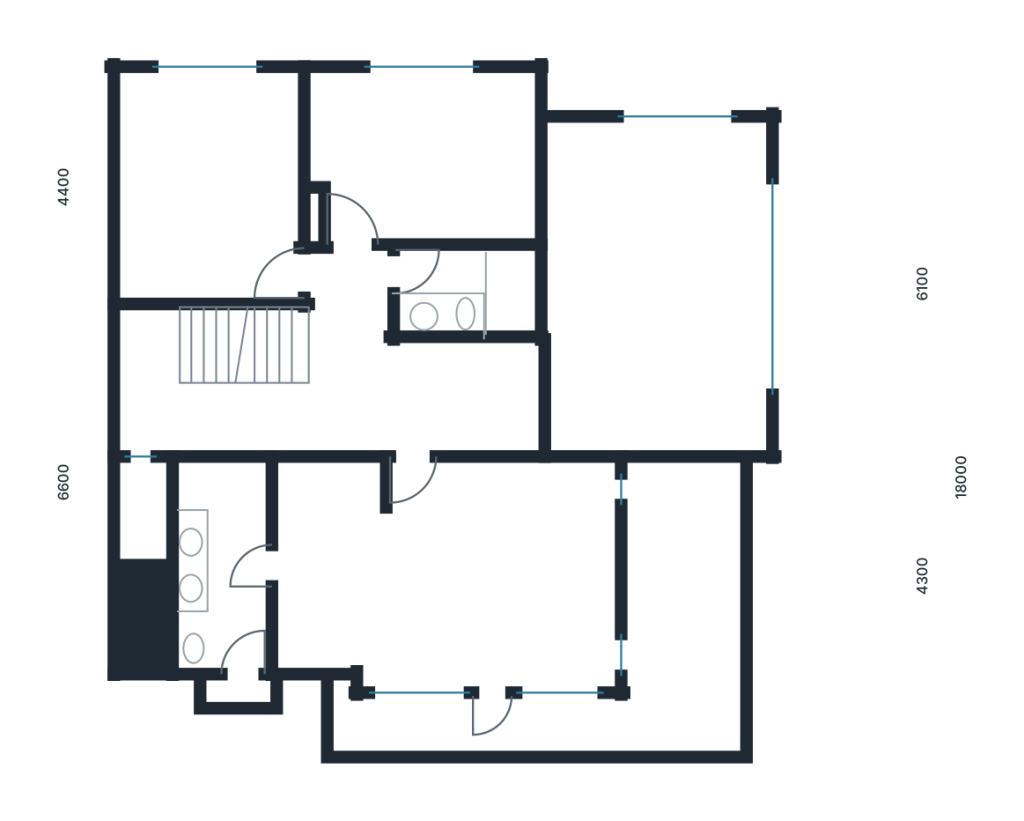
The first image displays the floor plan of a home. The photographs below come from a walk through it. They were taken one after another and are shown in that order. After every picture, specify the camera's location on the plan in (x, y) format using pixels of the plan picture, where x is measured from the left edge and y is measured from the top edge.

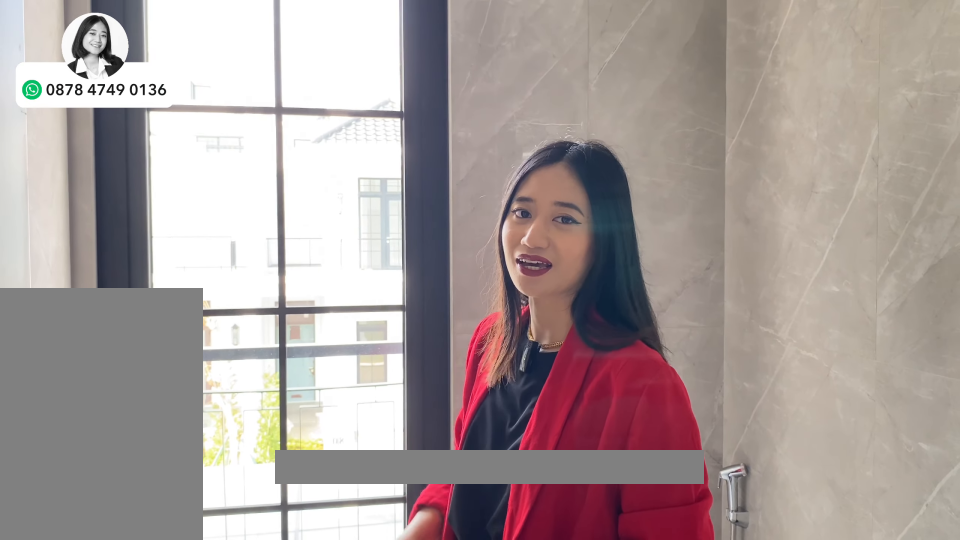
(236, 553)
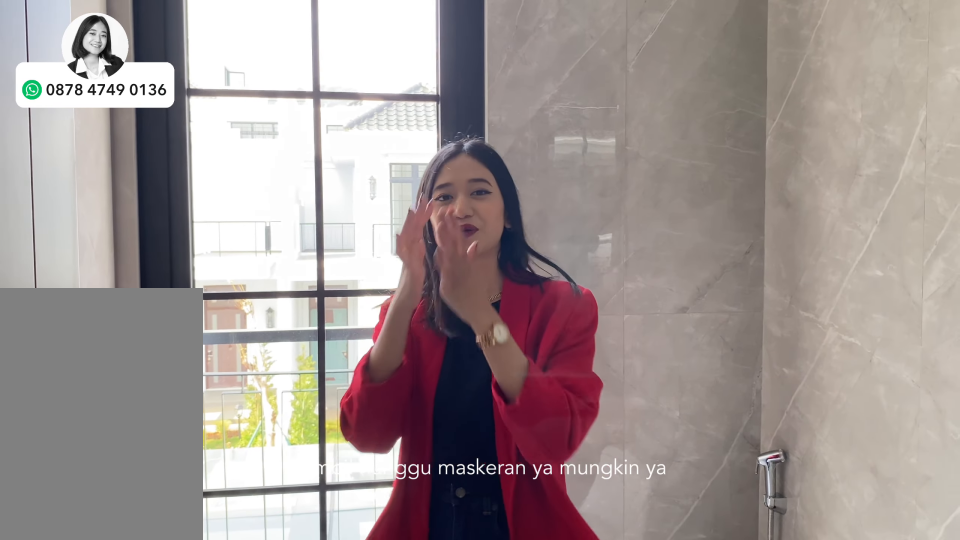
(236, 553)
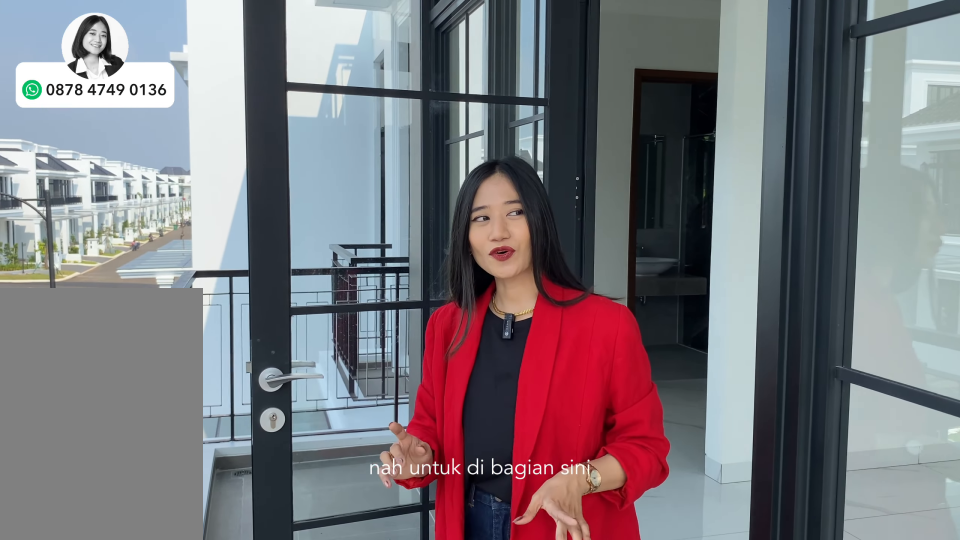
(536, 729)
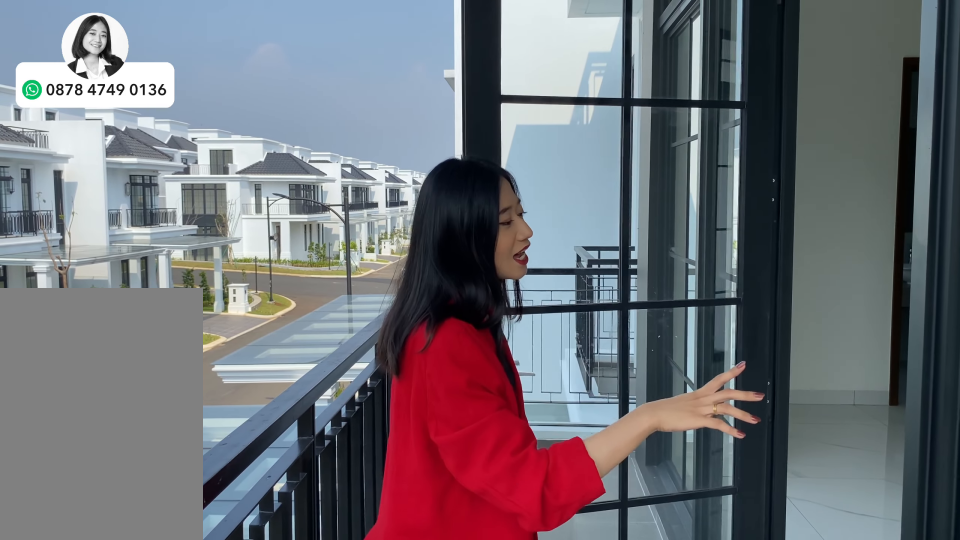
(536, 729)
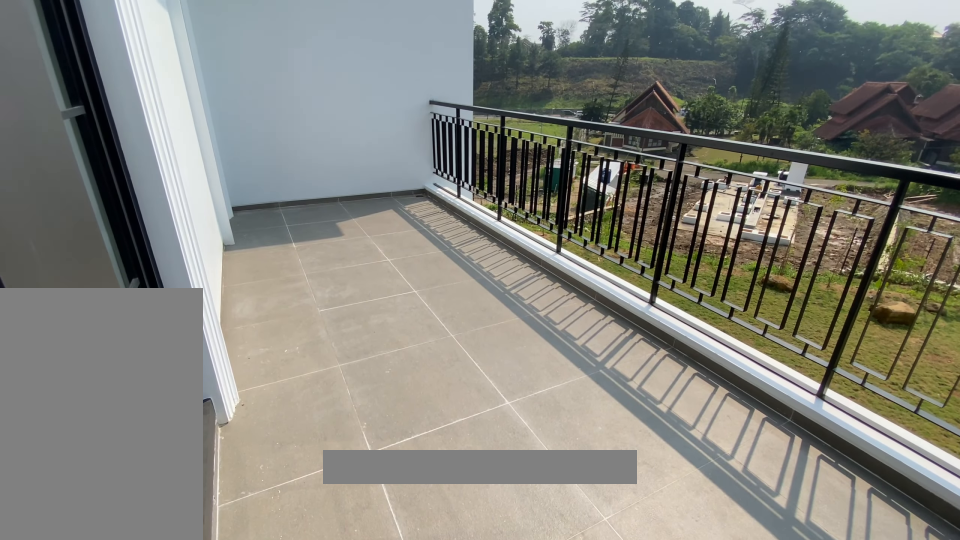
(697, 589)
